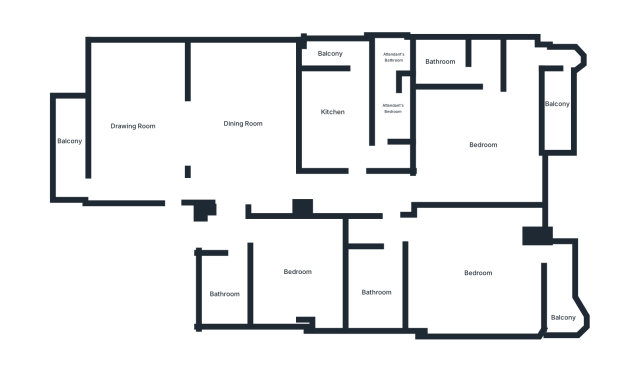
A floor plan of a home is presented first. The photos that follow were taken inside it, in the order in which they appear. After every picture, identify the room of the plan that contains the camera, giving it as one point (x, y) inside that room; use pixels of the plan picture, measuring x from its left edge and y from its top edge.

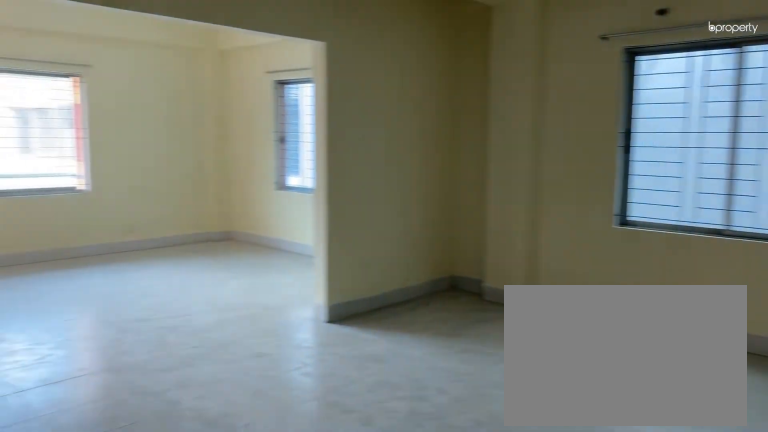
(245, 123)
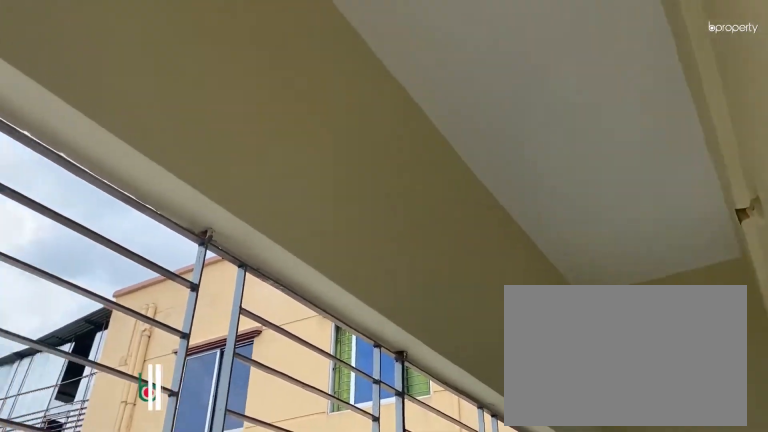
(71, 142)
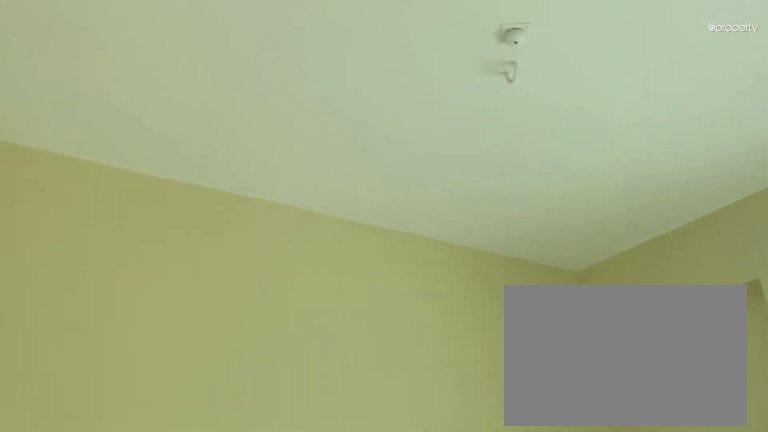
(296, 271)
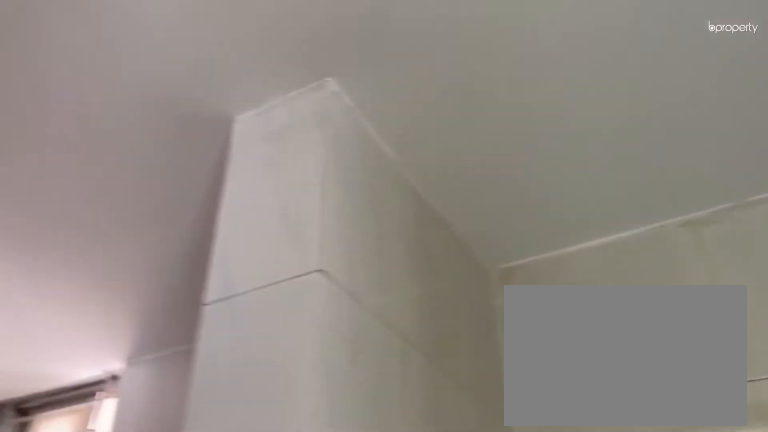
(441, 63)
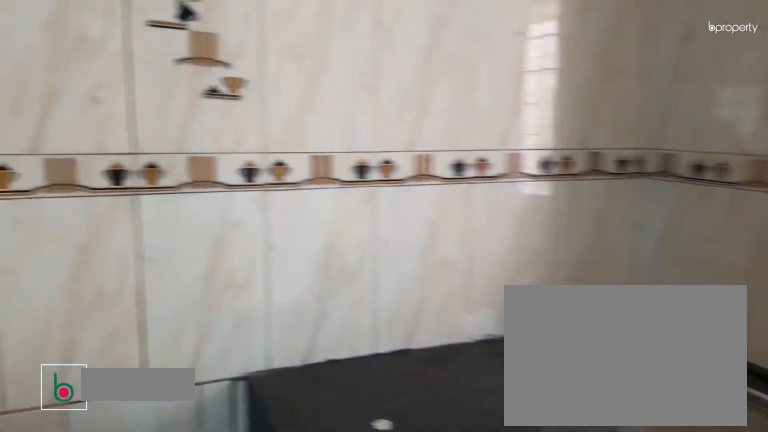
(331, 114)
